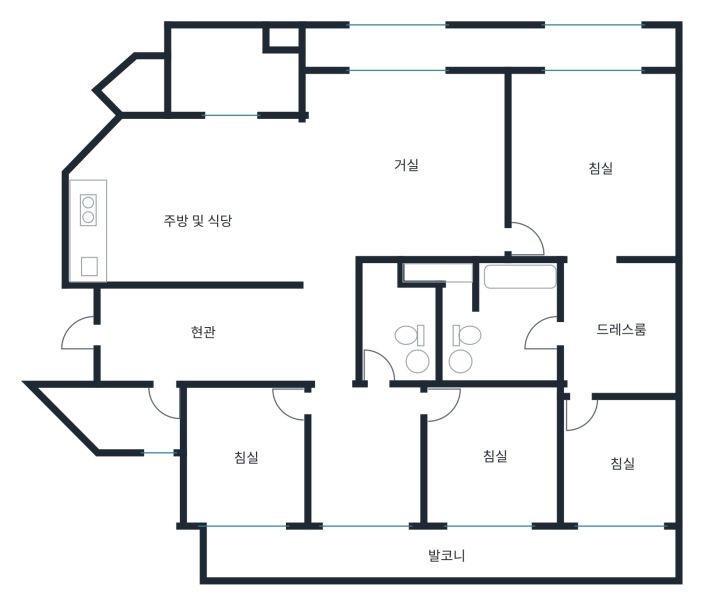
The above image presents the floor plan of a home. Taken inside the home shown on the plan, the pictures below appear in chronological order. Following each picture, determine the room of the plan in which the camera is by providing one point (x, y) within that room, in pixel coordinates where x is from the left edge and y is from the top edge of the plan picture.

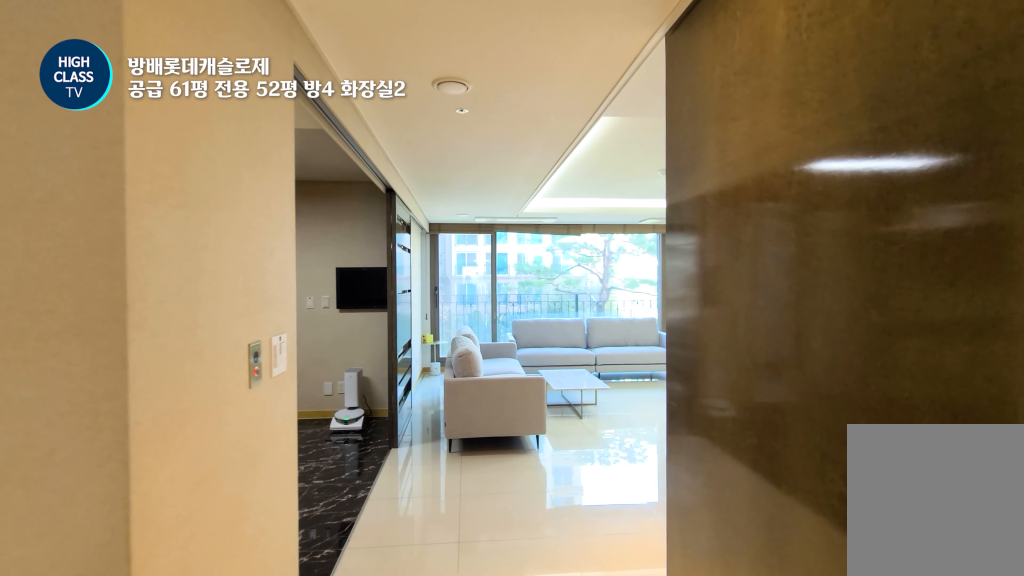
(328, 319)
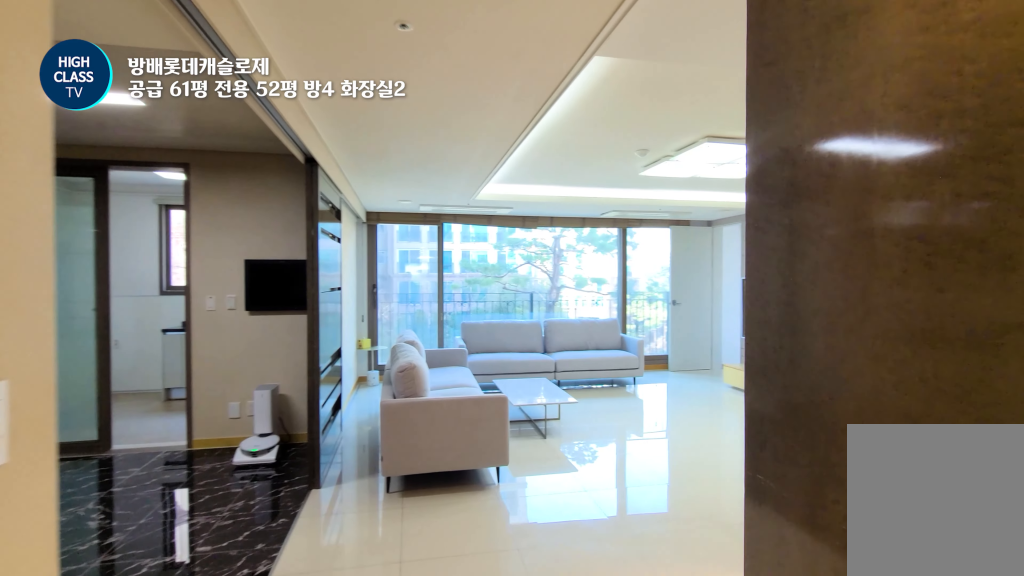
(328, 319)
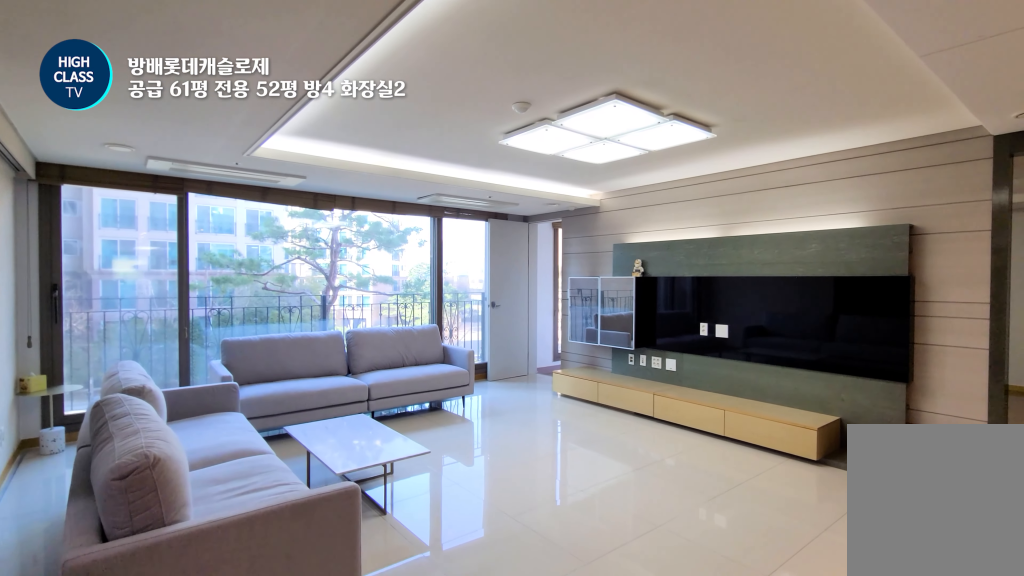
(404, 154)
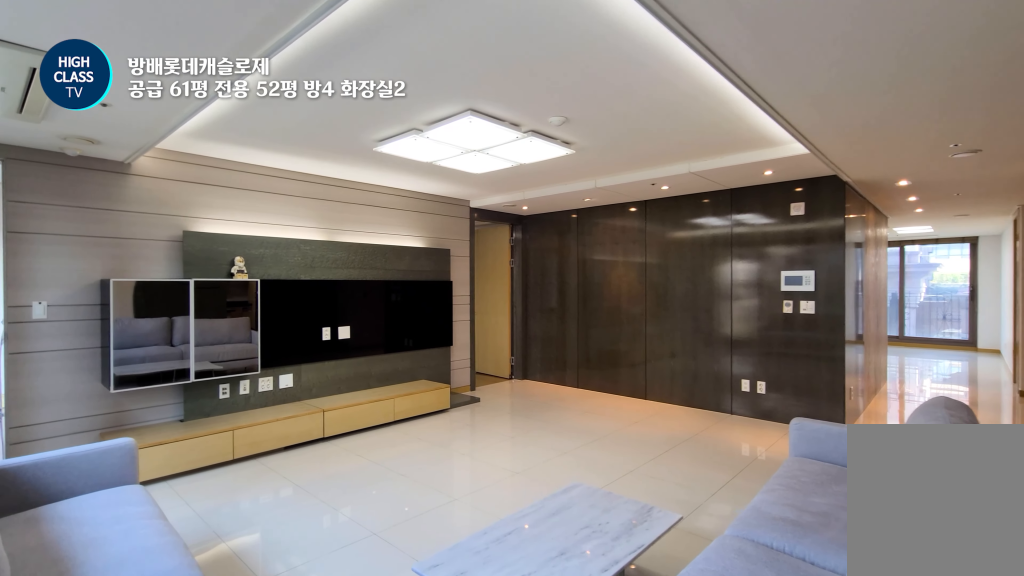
(404, 154)
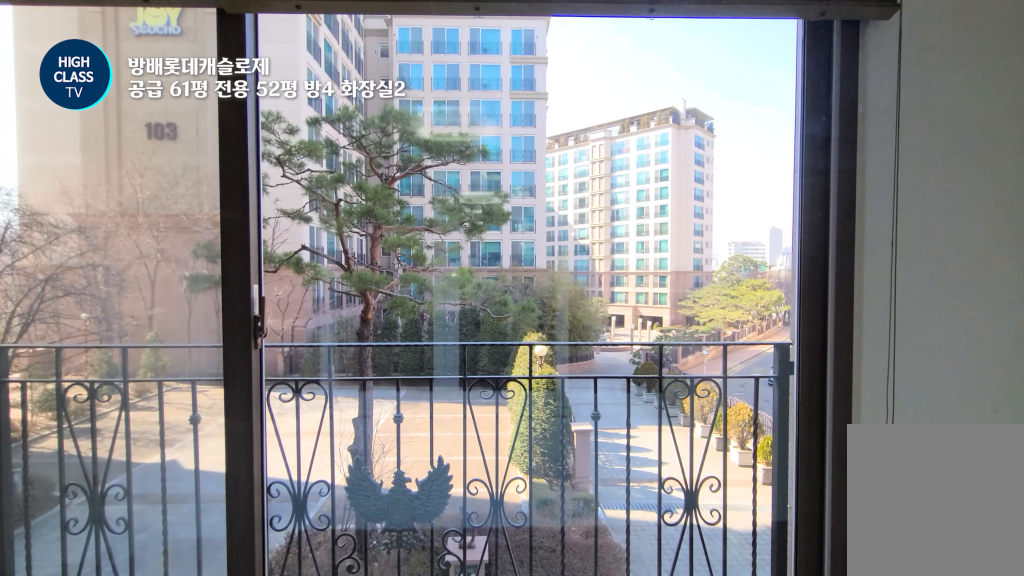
(592, 142)
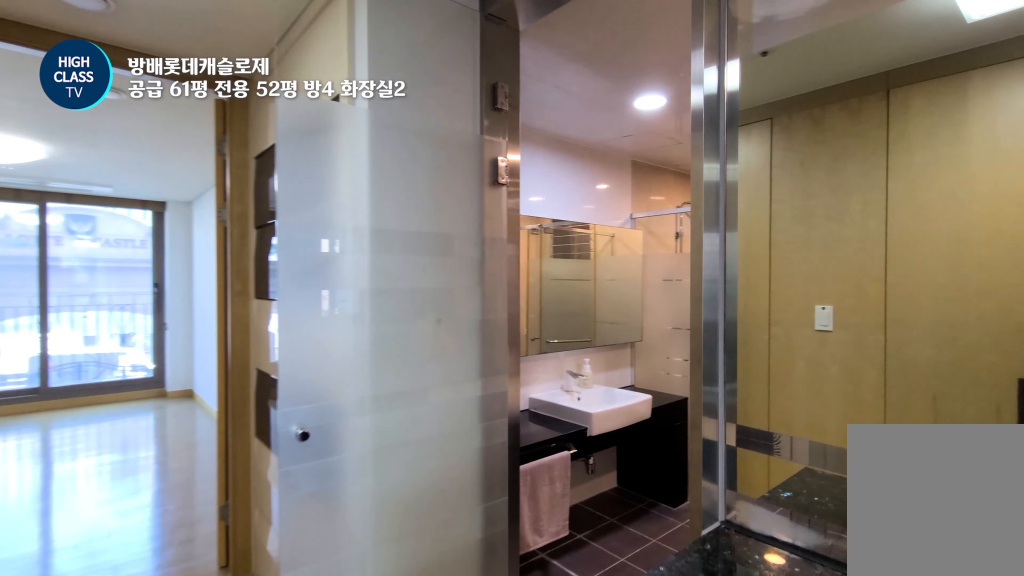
(616, 327)
